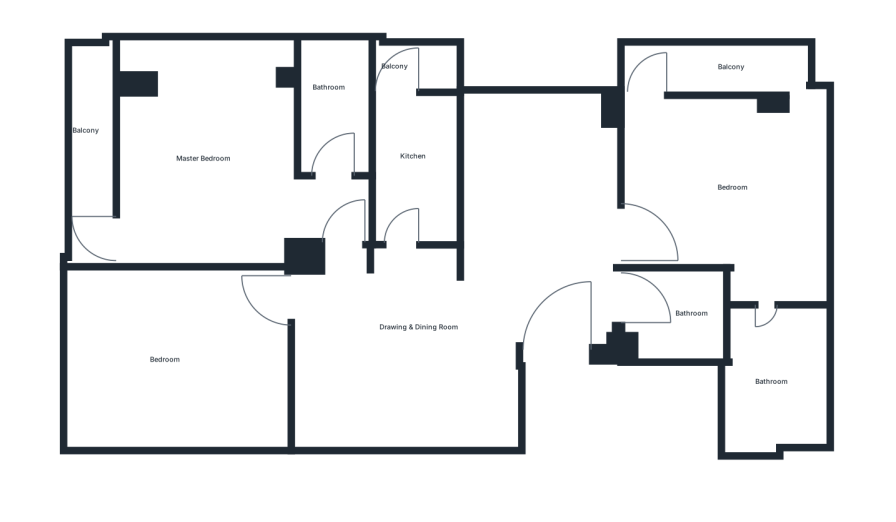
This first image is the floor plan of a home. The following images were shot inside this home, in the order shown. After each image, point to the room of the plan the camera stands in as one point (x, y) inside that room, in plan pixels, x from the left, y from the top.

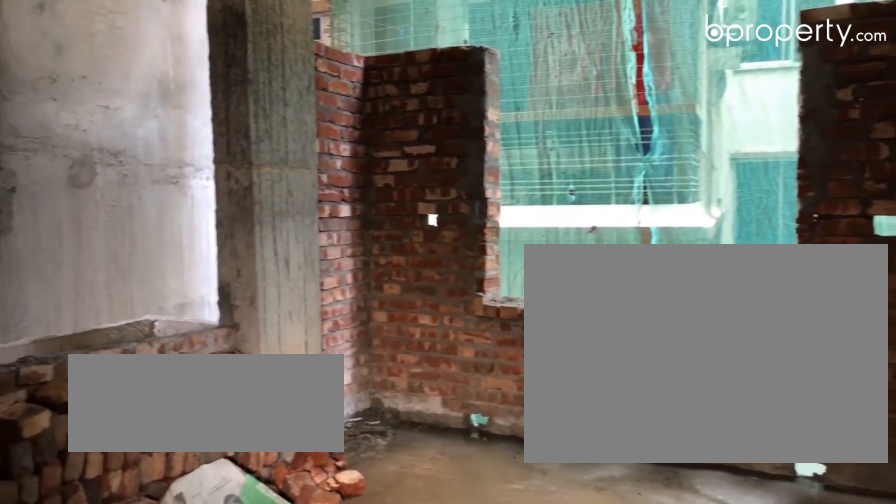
(724, 169)
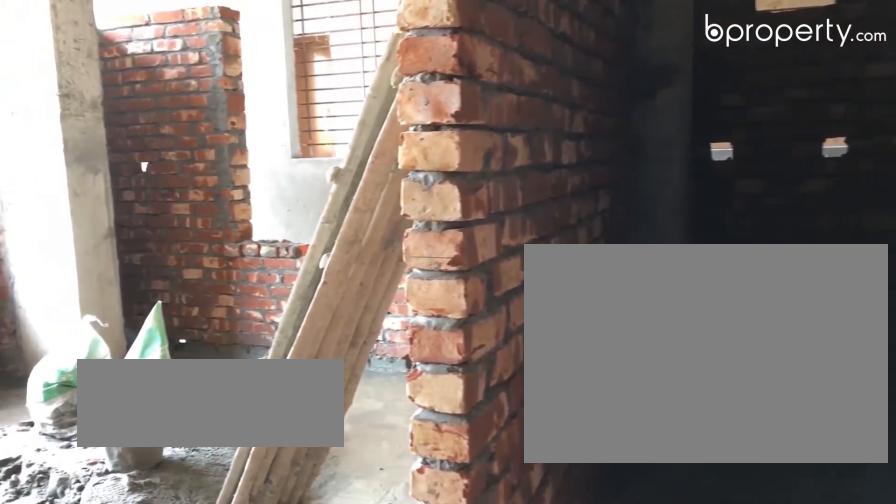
(202, 144)
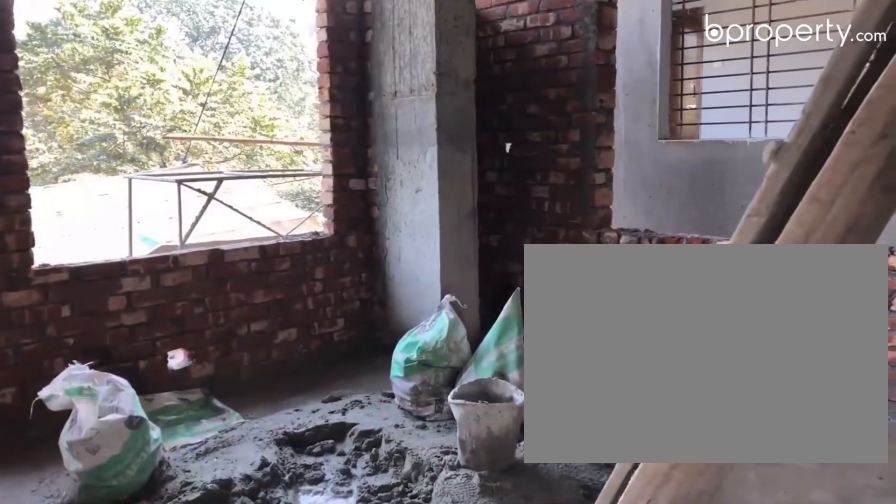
(202, 144)
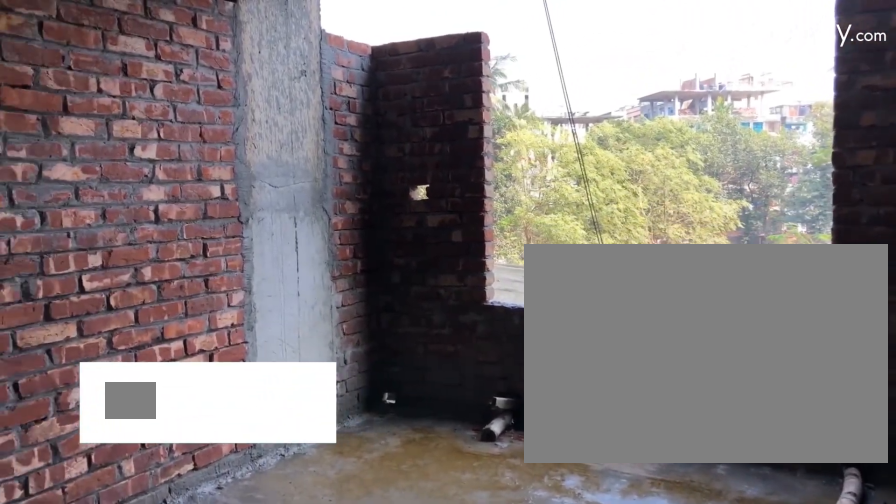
(174, 349)
